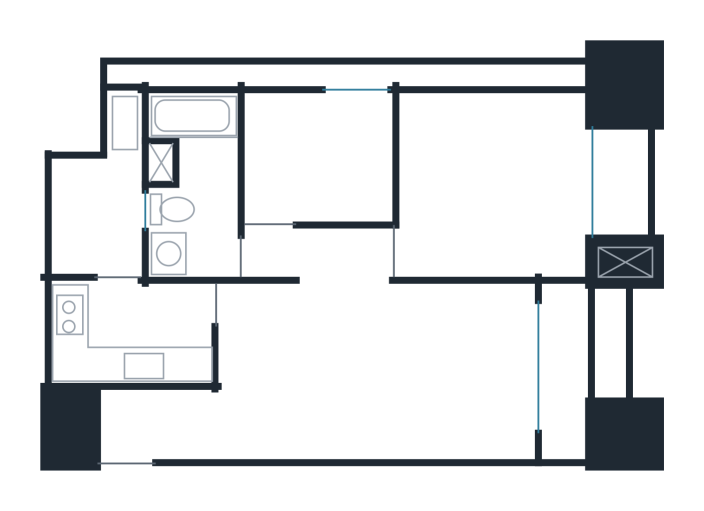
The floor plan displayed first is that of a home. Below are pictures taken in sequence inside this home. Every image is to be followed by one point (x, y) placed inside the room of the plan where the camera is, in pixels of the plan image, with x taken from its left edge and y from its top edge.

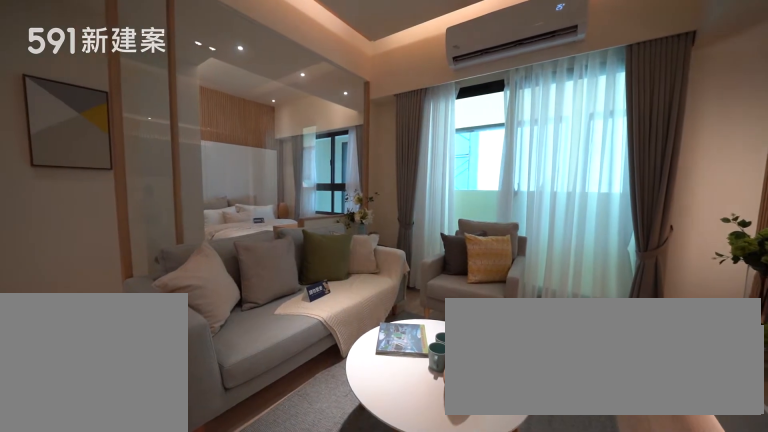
(485, 370)
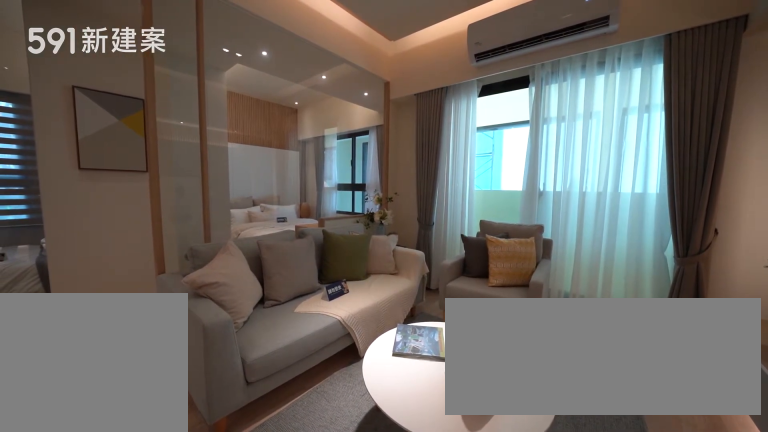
(485, 370)
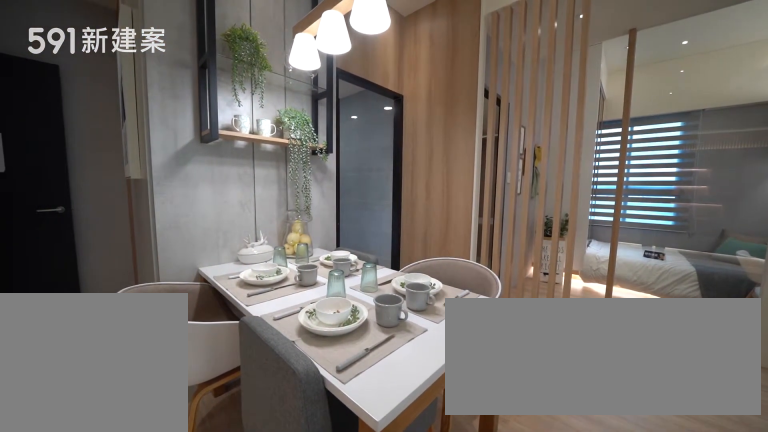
(270, 352)
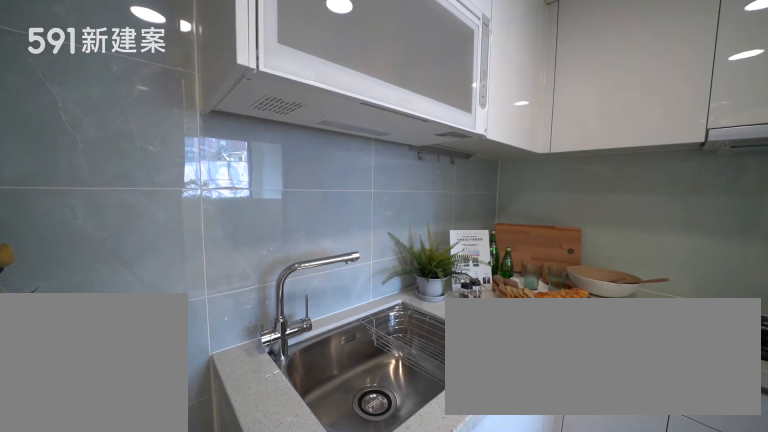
(130, 330)
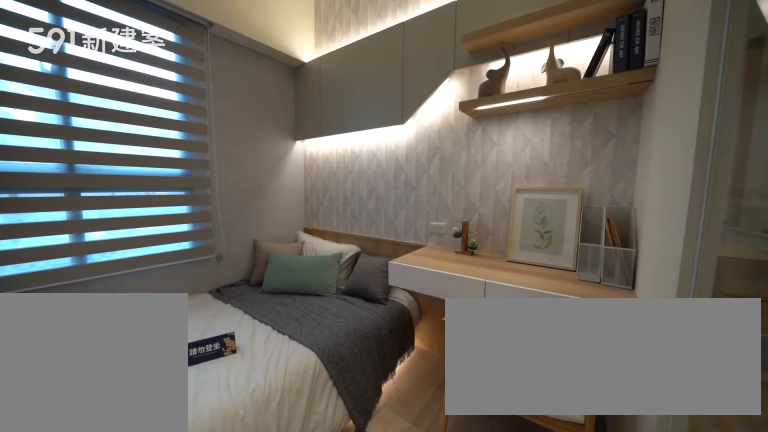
(318, 153)
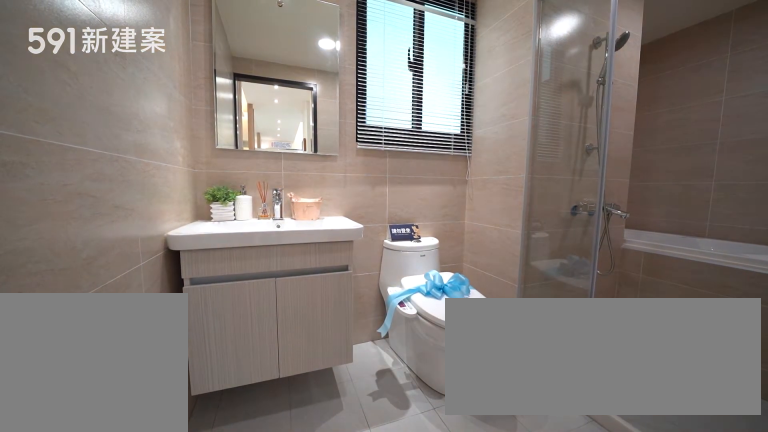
(193, 179)
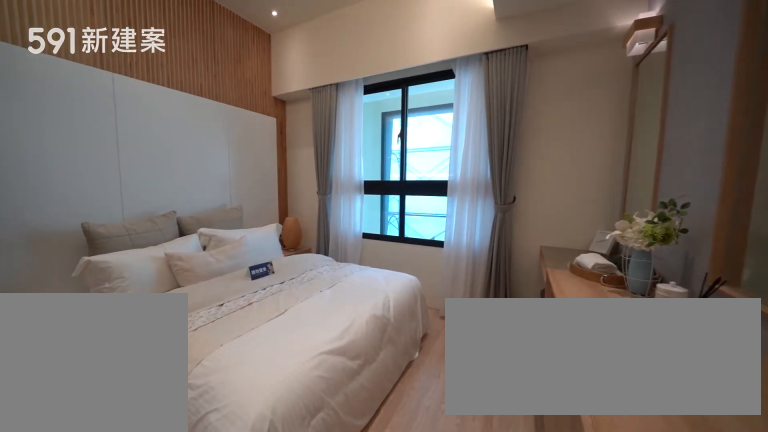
(498, 181)
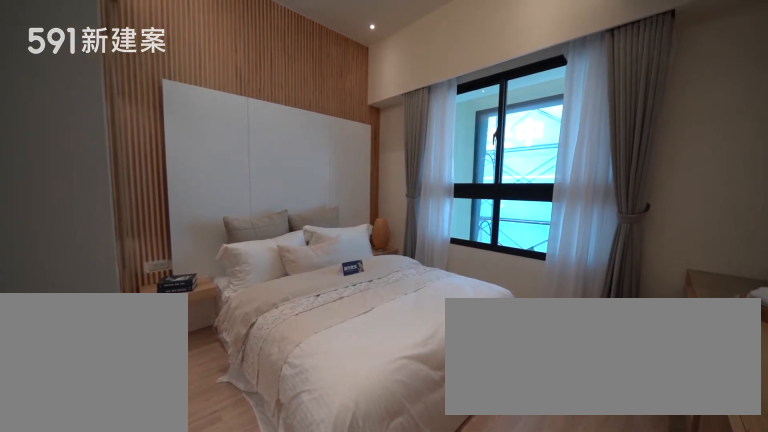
(498, 181)
